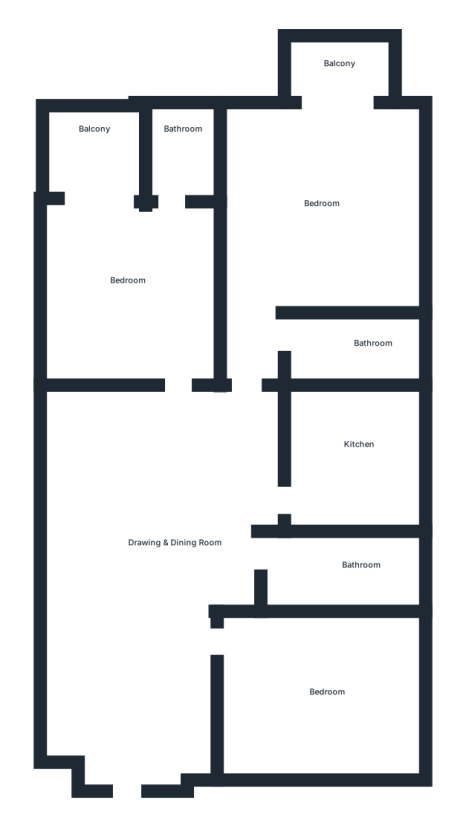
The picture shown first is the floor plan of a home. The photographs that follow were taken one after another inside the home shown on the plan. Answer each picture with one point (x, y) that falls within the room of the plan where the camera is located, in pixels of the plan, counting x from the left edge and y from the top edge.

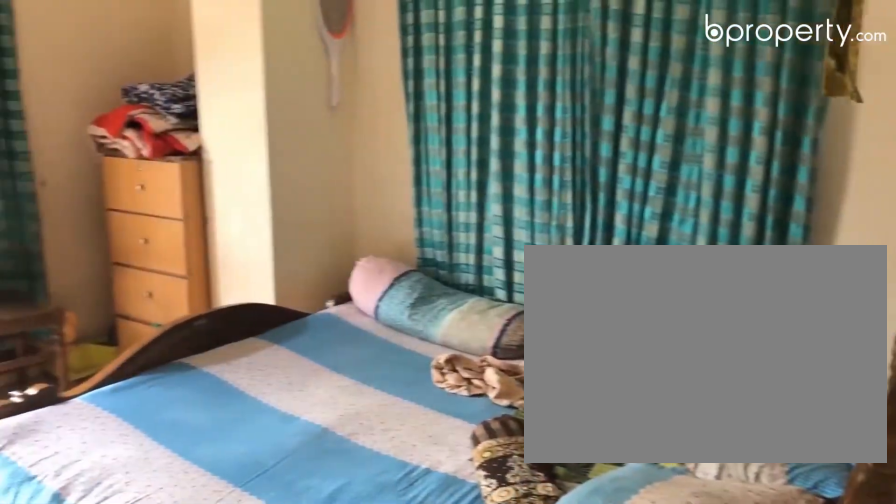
(318, 206)
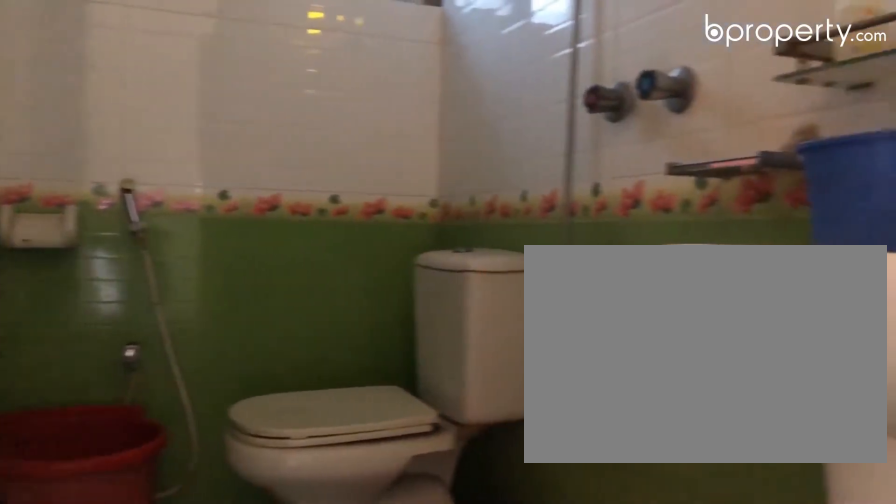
(368, 349)
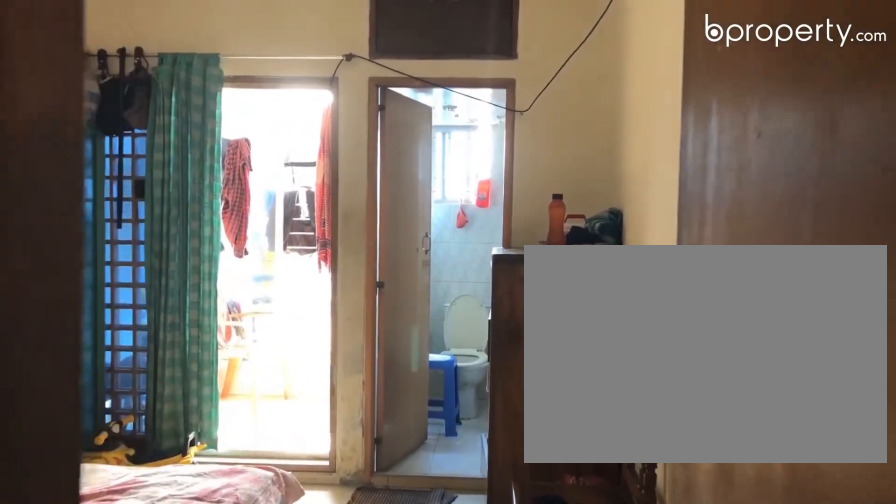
(133, 277)
